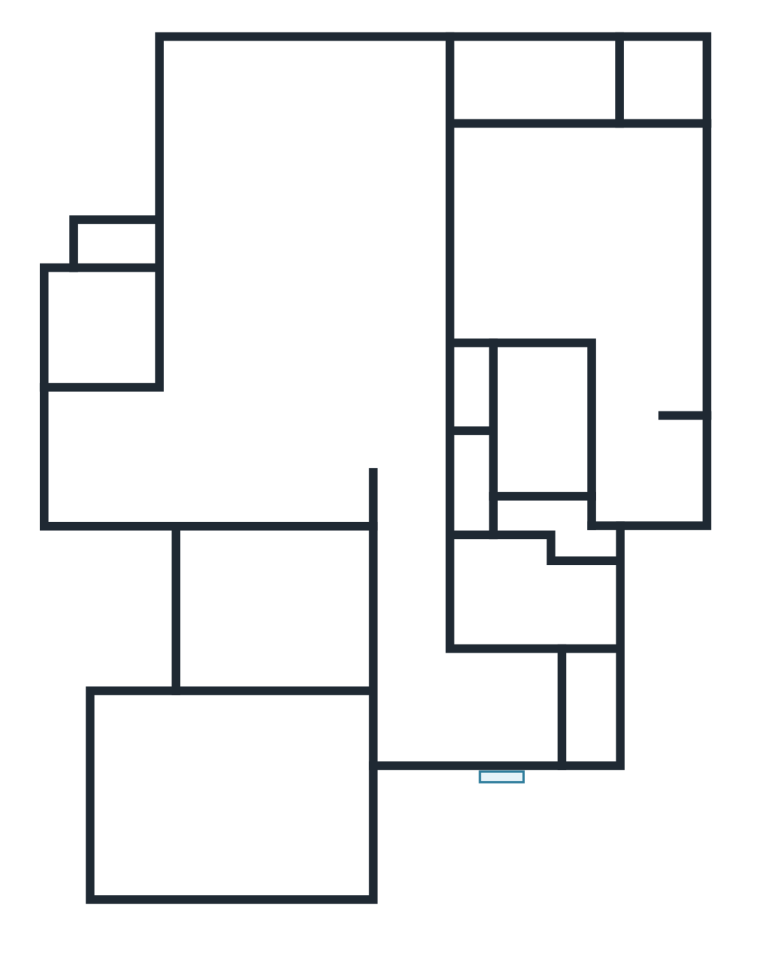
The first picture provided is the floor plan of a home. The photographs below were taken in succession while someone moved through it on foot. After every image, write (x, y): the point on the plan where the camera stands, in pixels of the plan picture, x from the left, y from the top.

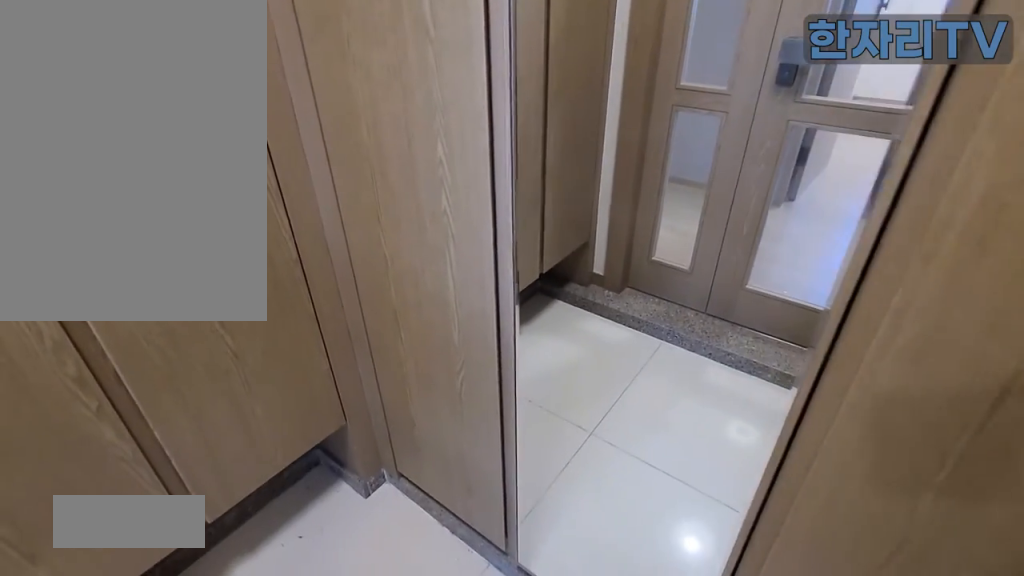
(504, 710)
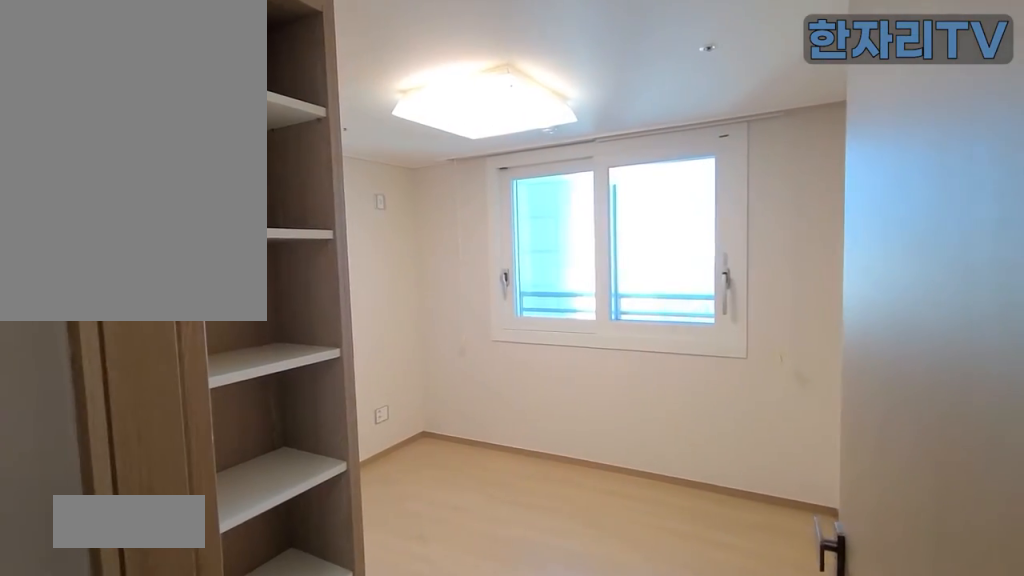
(230, 786)
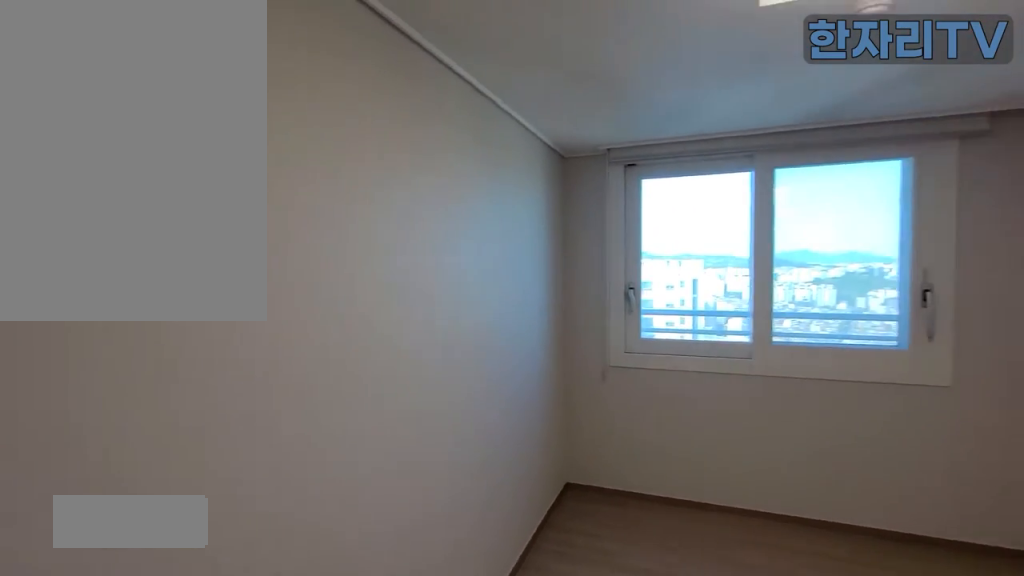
(279, 606)
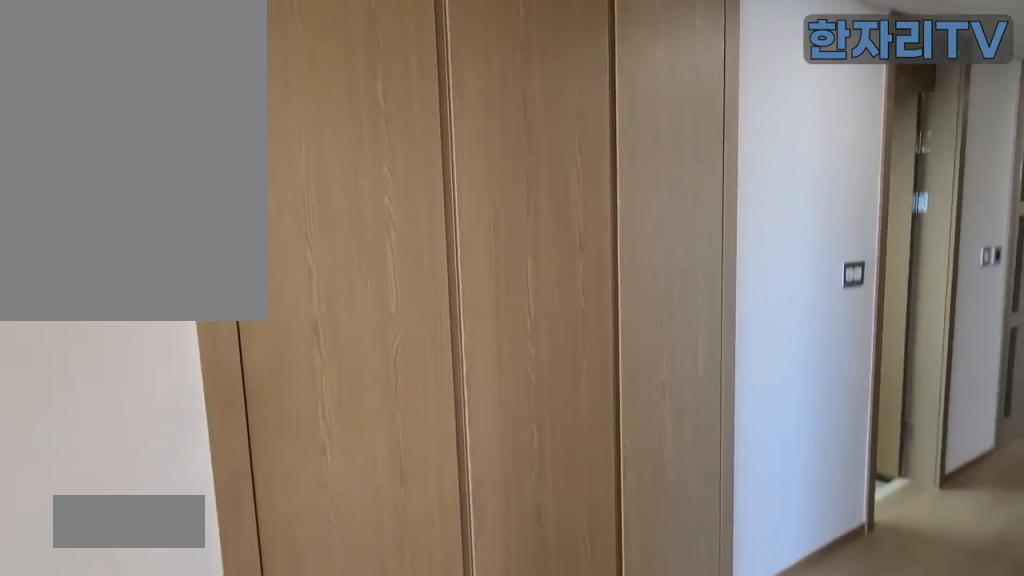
(399, 423)
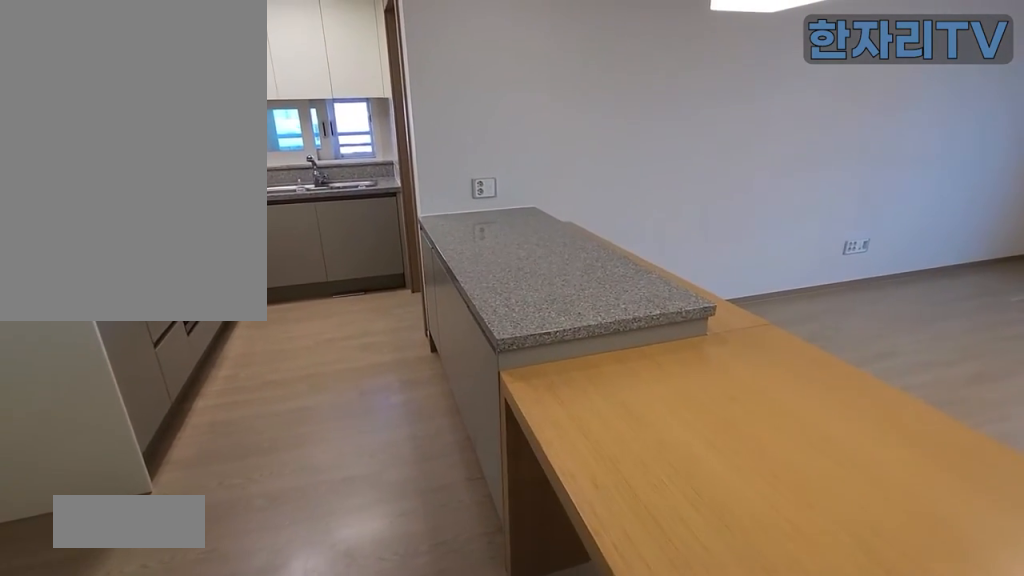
(224, 446)
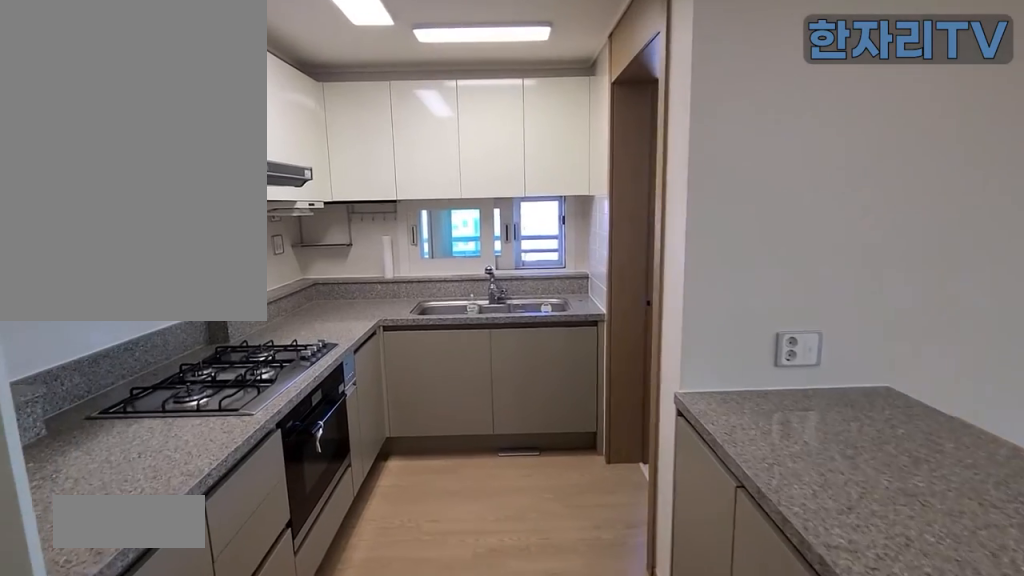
(224, 446)
